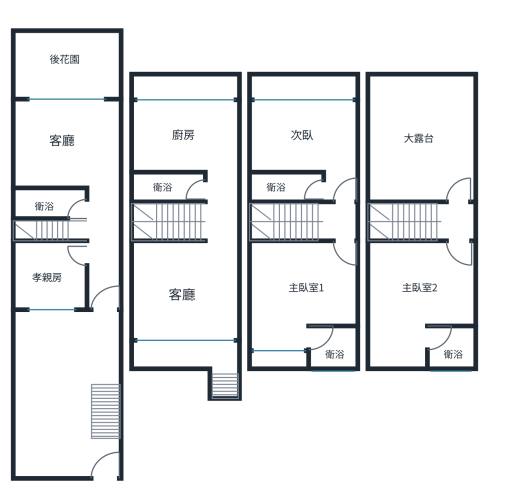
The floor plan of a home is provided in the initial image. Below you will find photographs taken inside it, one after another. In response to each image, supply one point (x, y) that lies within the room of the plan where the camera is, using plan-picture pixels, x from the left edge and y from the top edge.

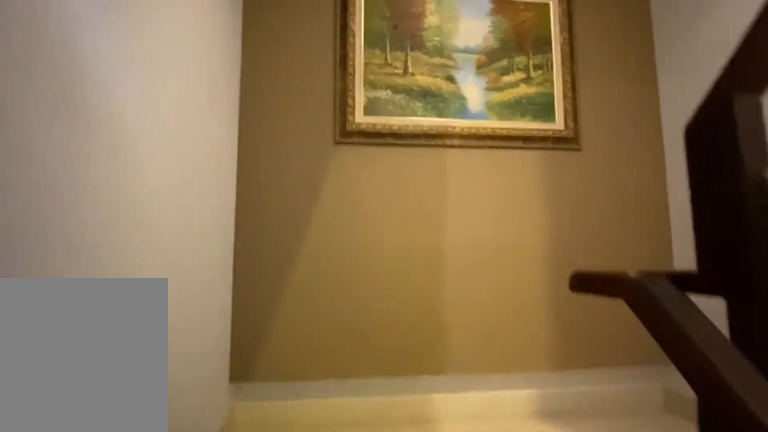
(55, 229)
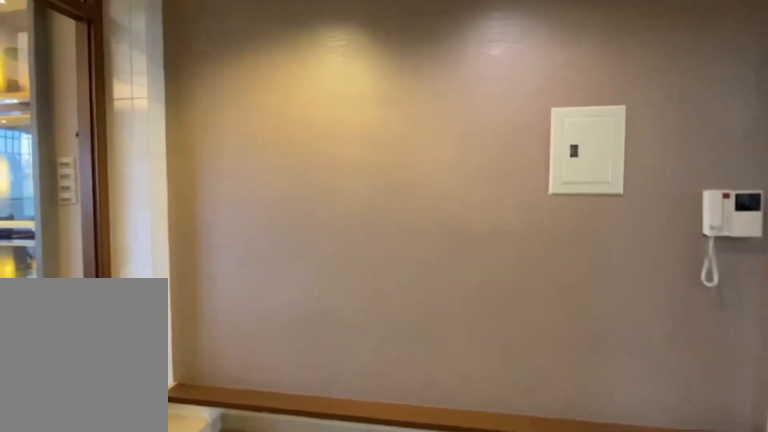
(175, 211)
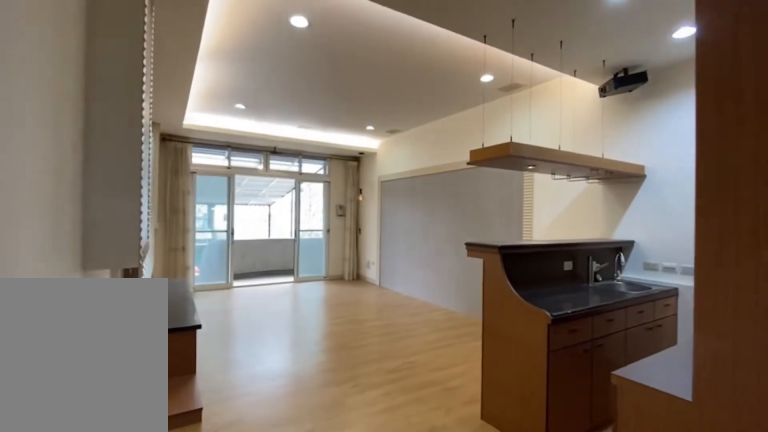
(190, 294)
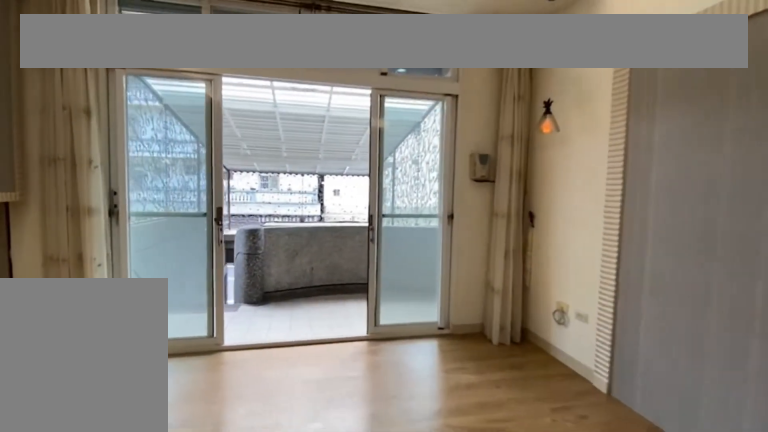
(189, 294)
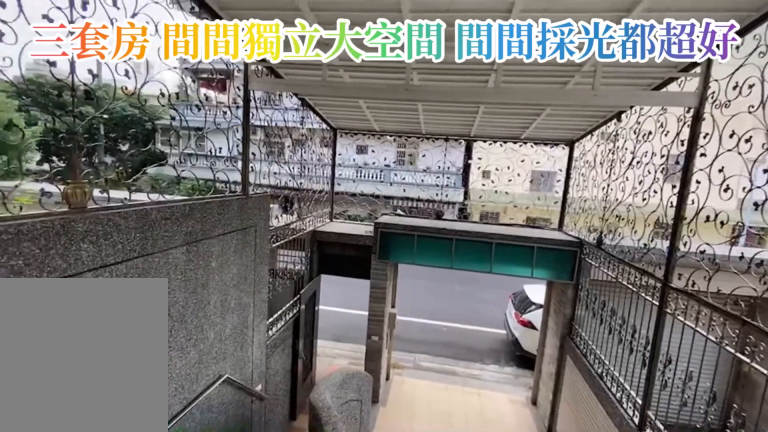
(219, 358)
